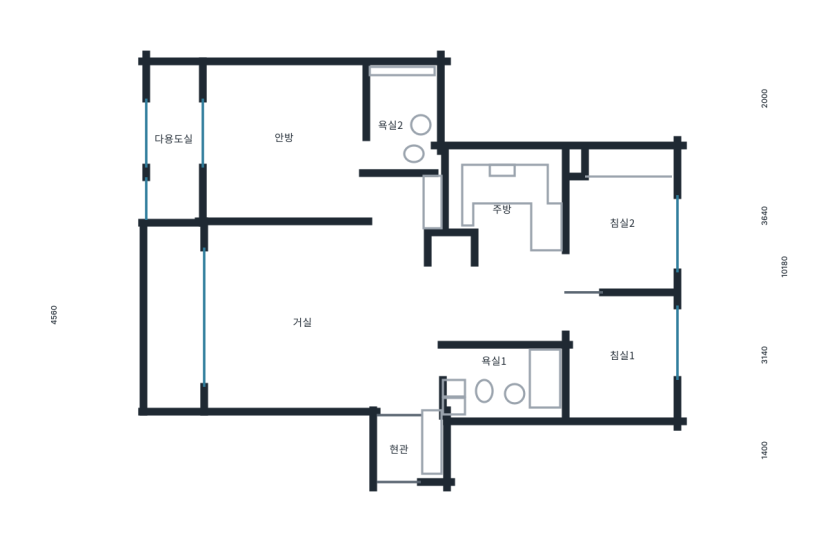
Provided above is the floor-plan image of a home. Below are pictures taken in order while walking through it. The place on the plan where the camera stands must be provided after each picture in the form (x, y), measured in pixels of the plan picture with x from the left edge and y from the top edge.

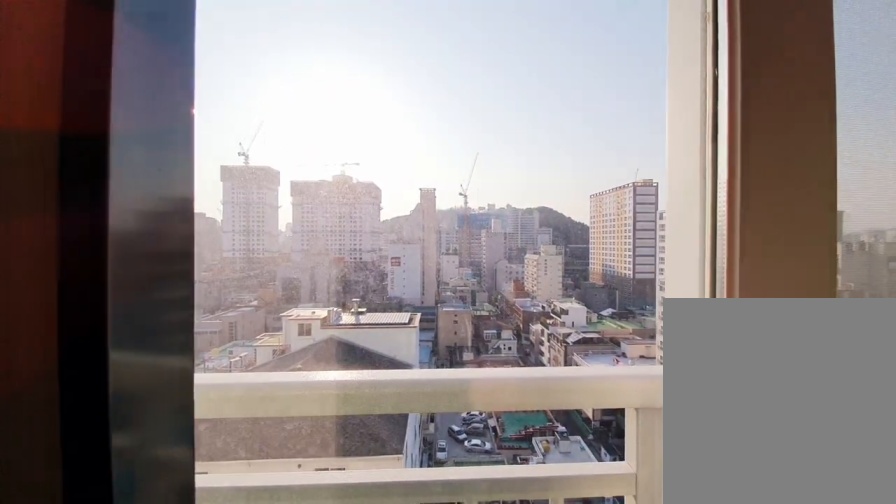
(195, 162)
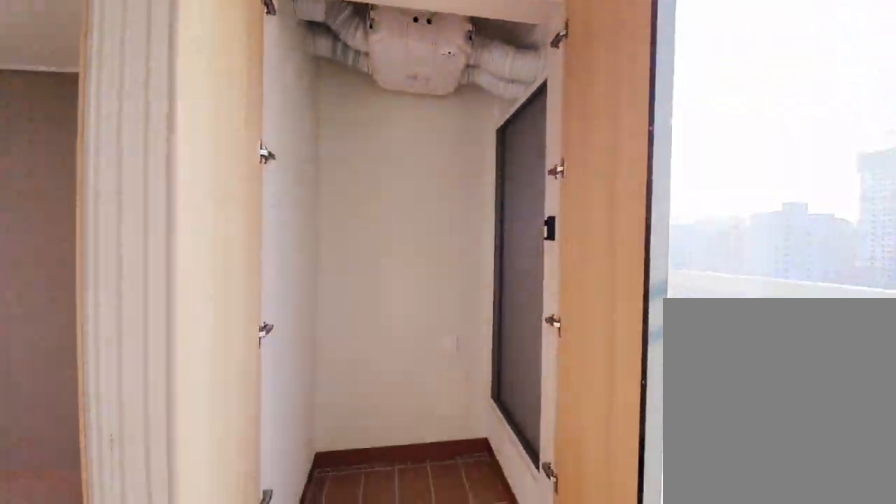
(195, 160)
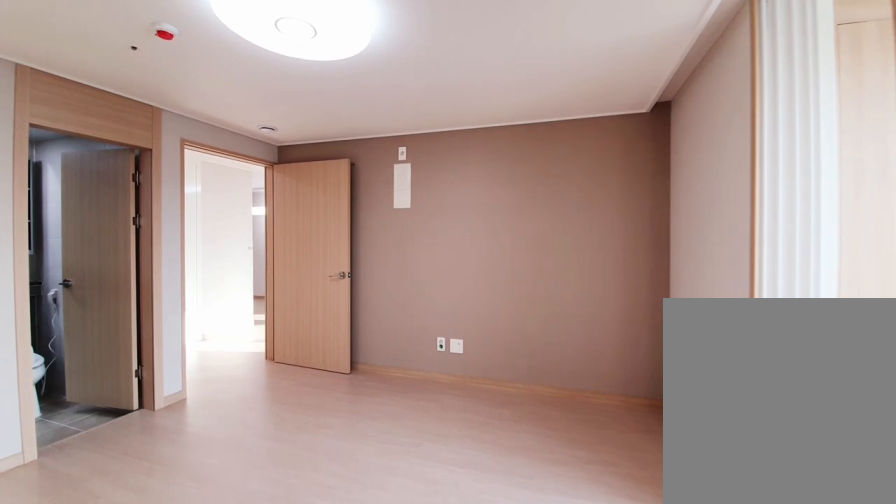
(273, 174)
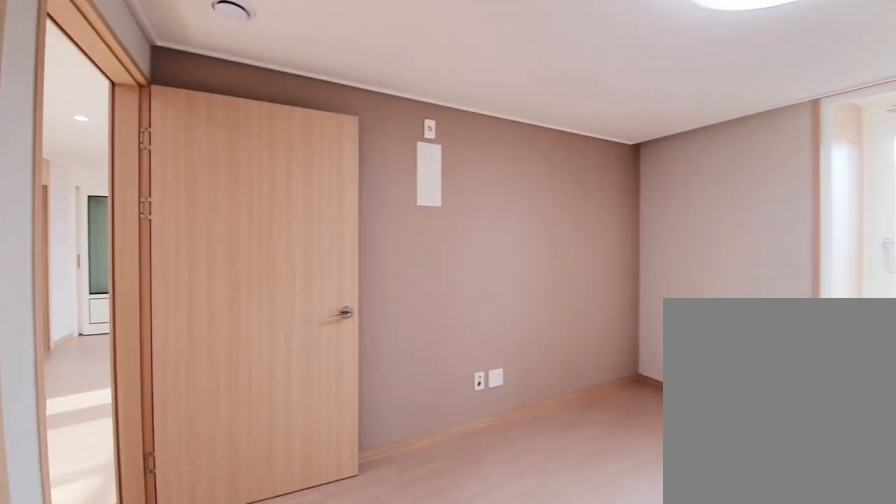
(273, 175)
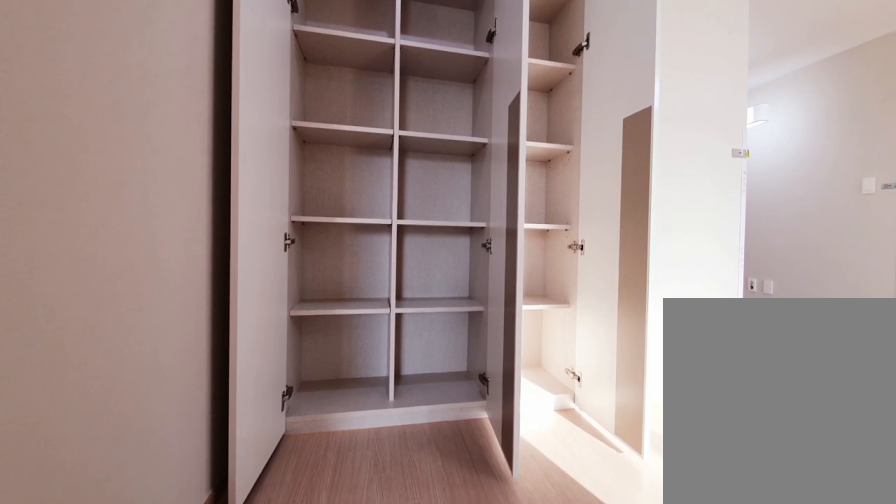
(395, 215)
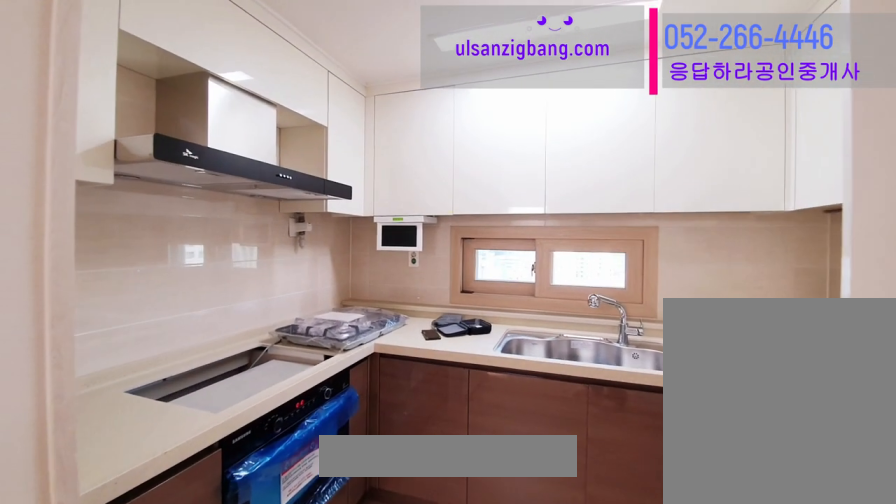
(509, 220)
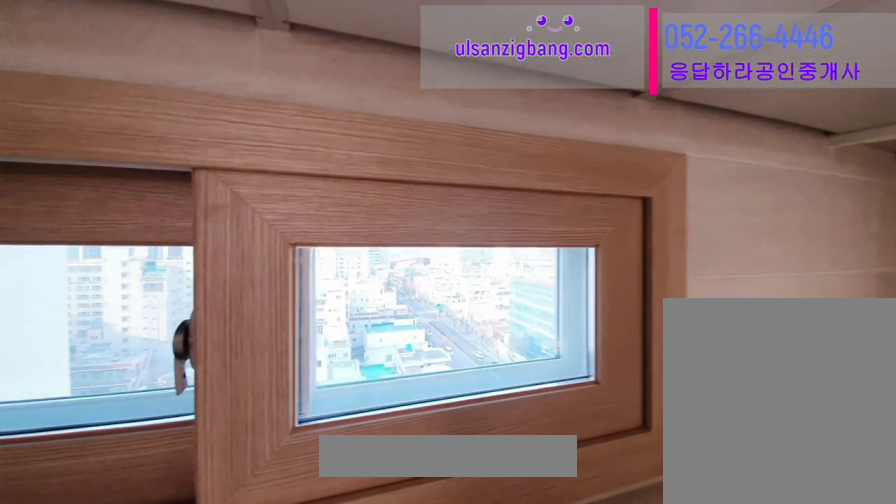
(508, 218)
